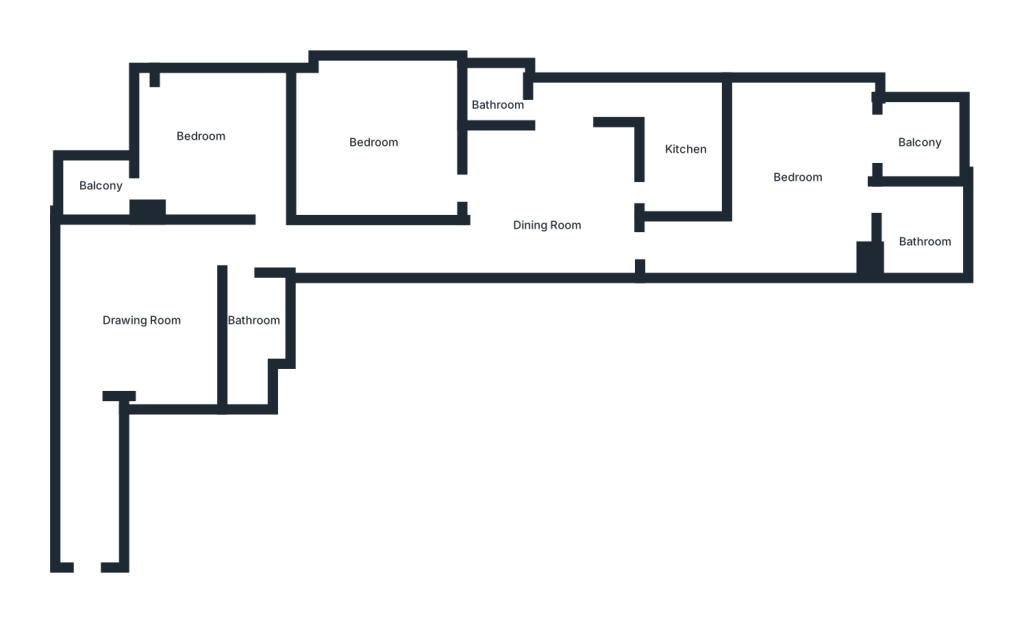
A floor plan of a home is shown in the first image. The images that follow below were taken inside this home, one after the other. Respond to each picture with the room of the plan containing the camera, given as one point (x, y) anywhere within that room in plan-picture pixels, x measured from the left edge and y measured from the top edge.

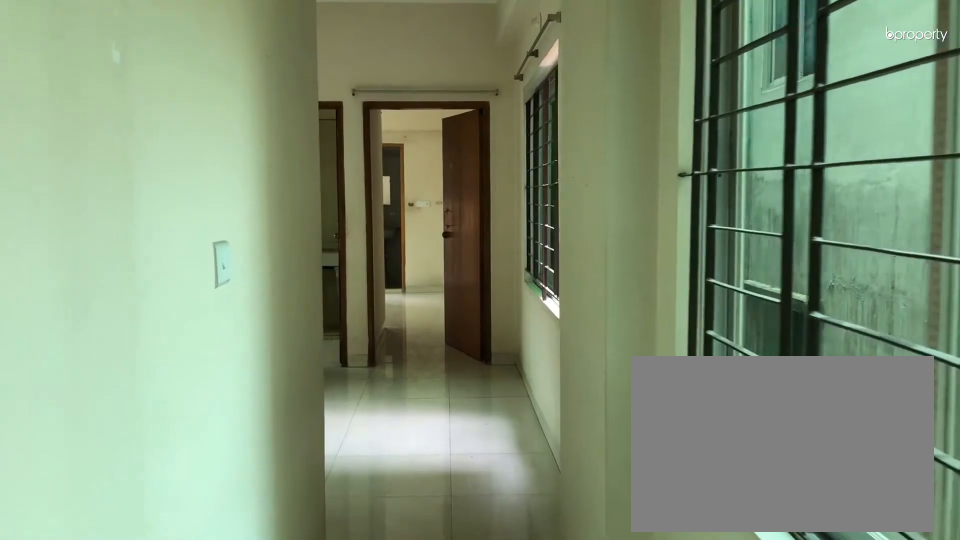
(380, 244)
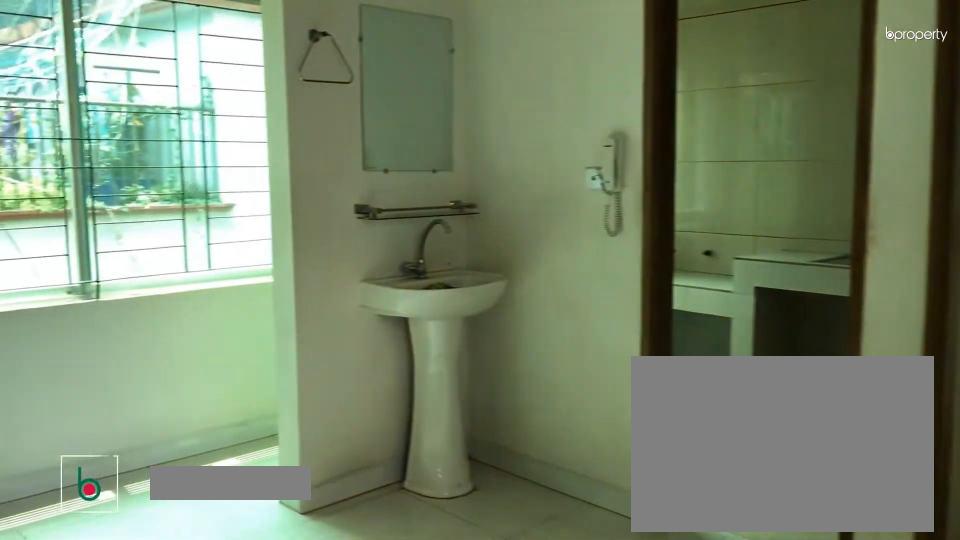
(551, 188)
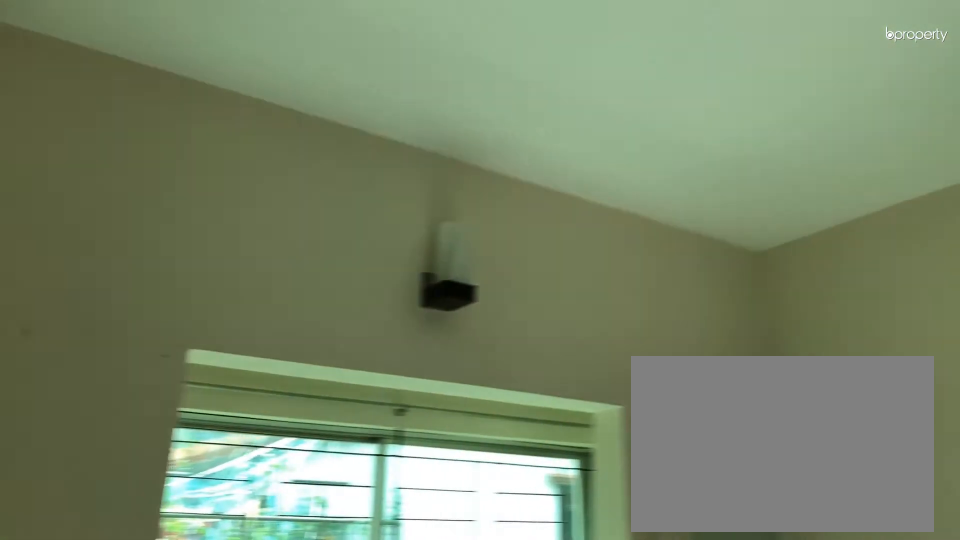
(551, 188)
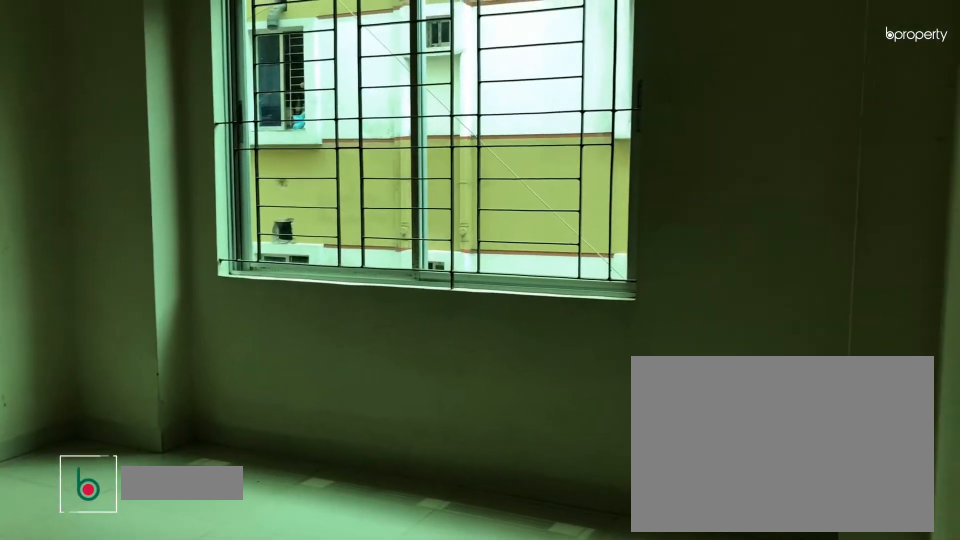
(380, 144)
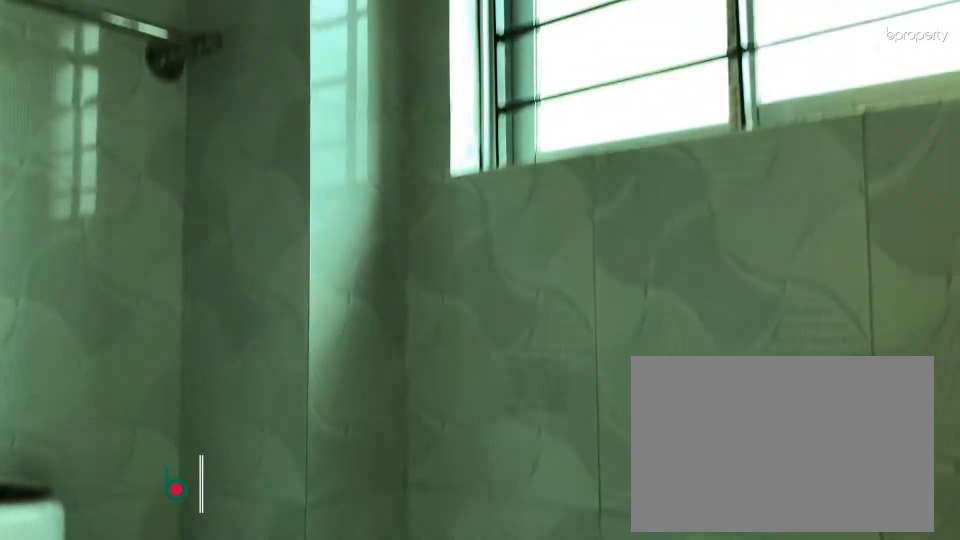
(499, 98)
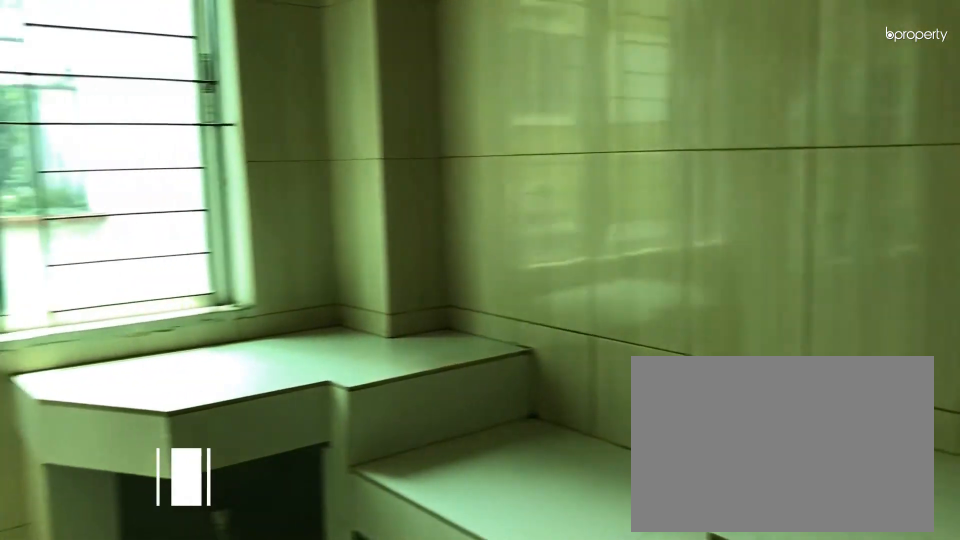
(684, 148)
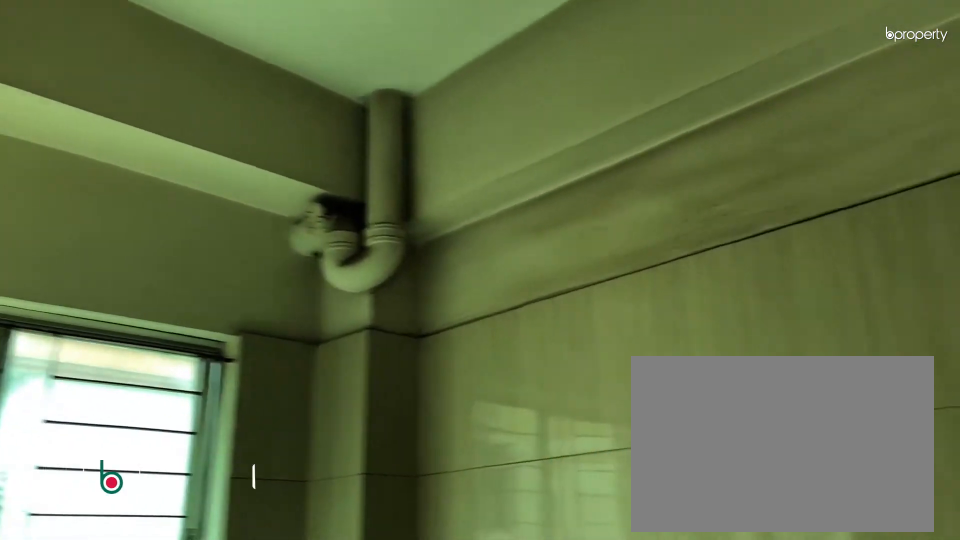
(684, 148)
